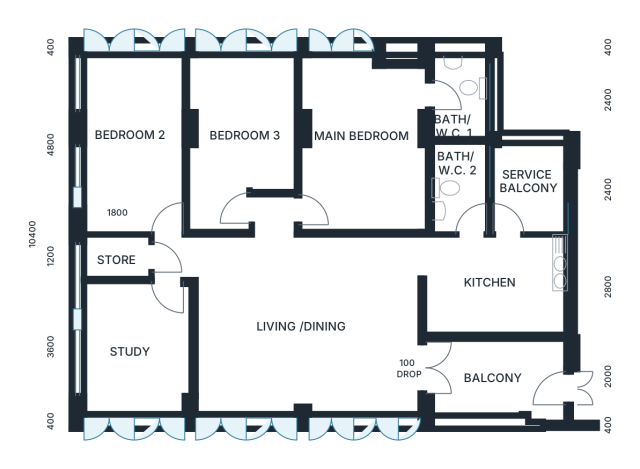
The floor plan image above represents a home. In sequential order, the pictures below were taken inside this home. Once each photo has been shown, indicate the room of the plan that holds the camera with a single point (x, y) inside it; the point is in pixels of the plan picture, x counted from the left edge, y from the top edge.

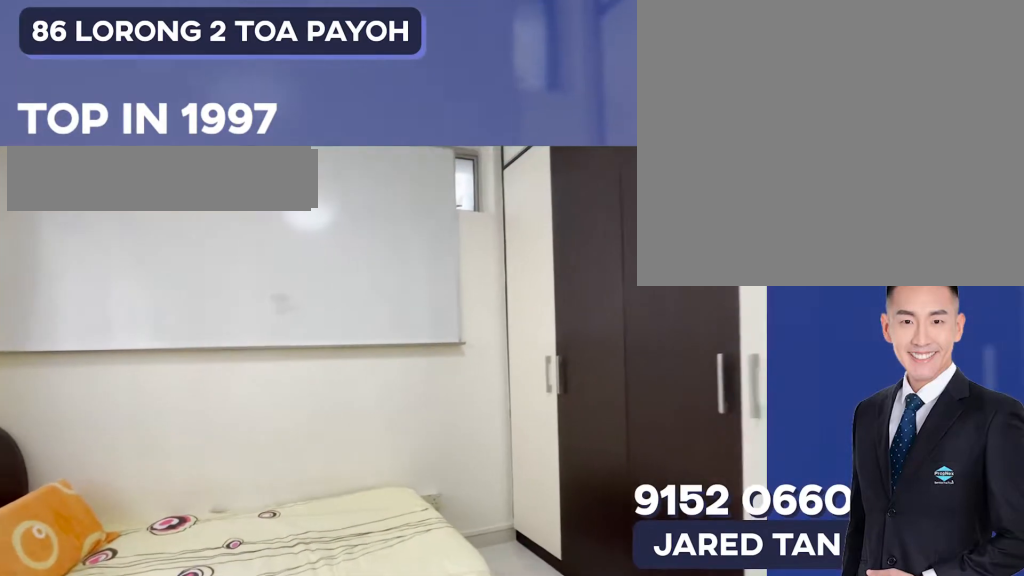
(139, 350)
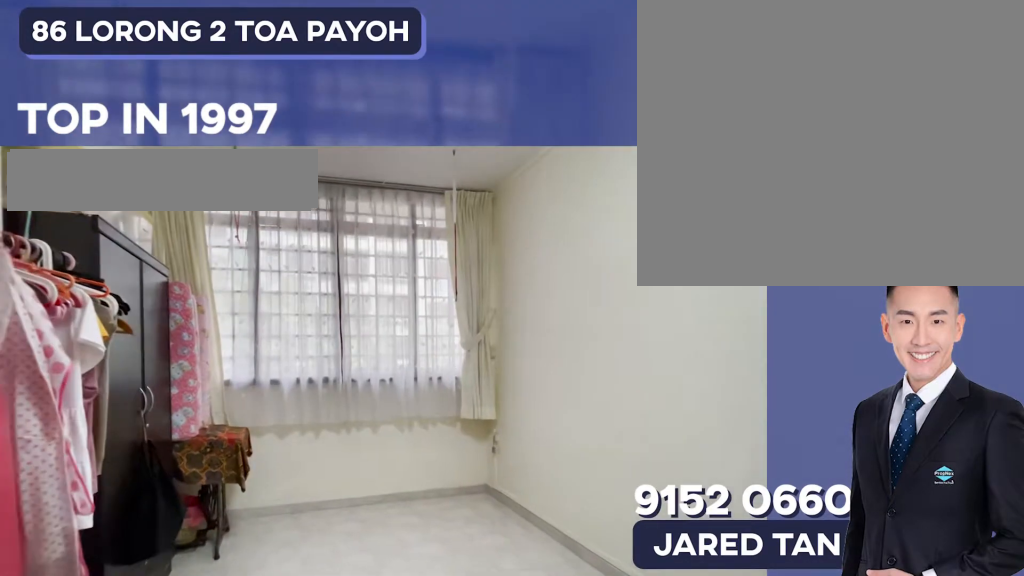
(241, 141)
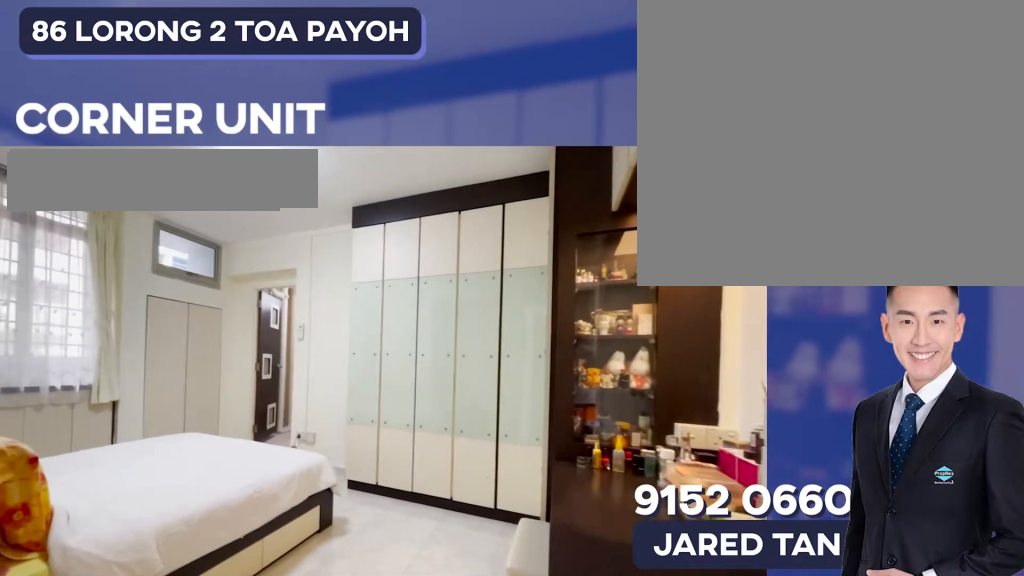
(358, 141)
